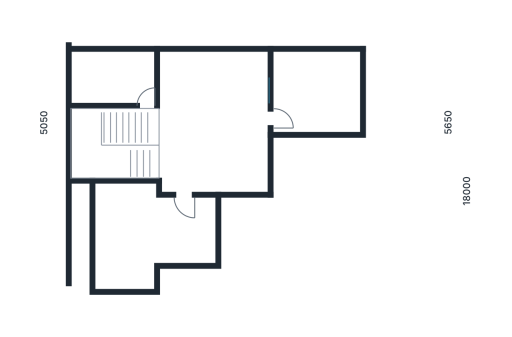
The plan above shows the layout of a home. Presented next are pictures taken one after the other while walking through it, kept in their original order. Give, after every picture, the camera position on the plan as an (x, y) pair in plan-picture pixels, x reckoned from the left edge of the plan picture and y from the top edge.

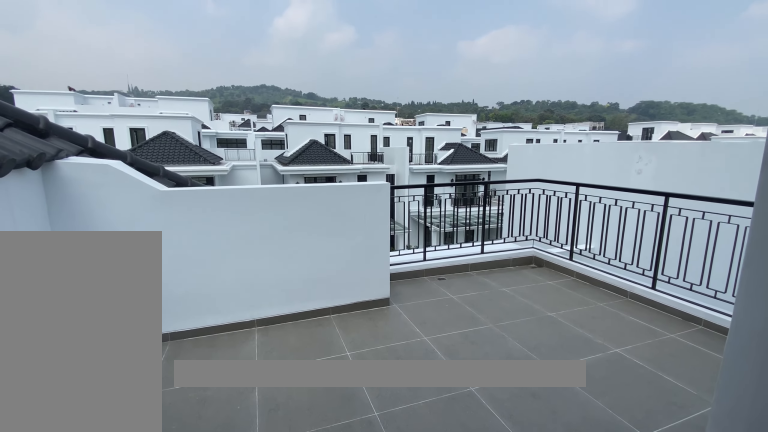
(139, 232)
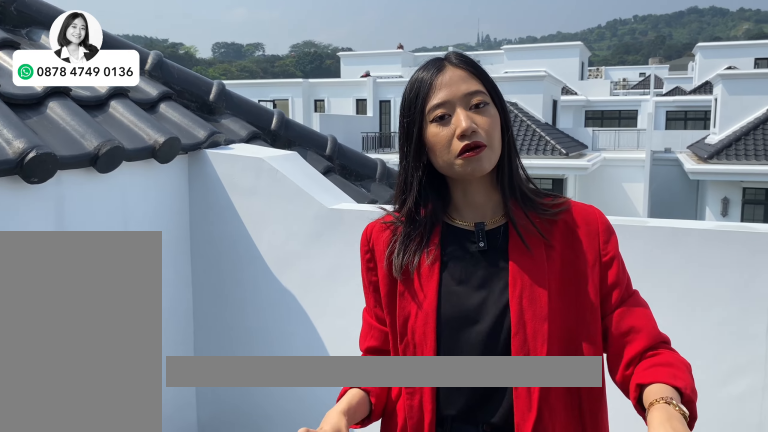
(139, 232)
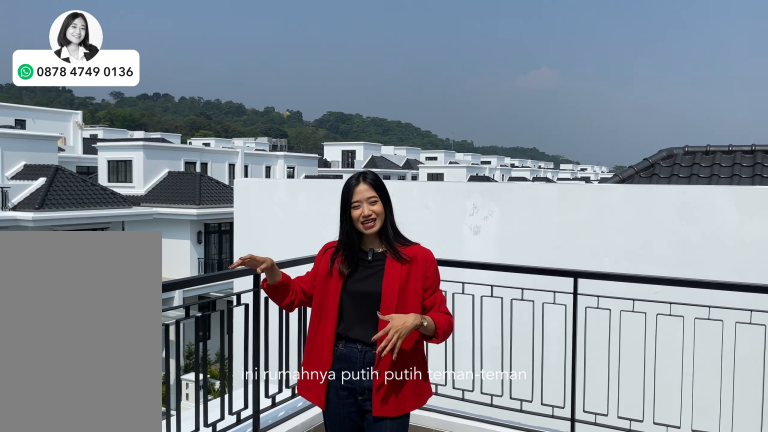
(139, 232)
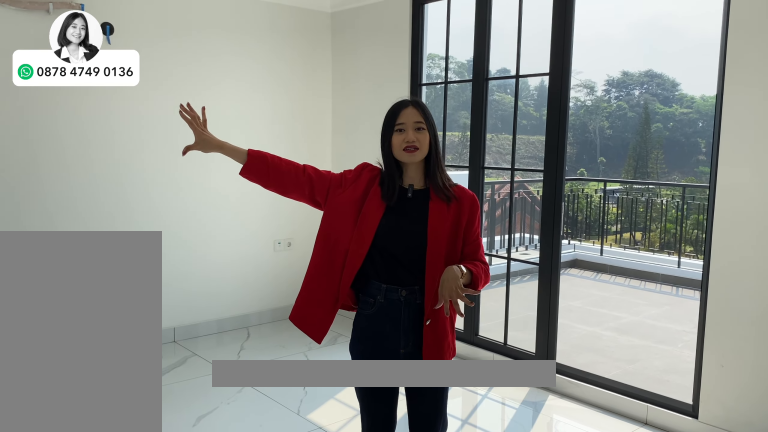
(207, 93)
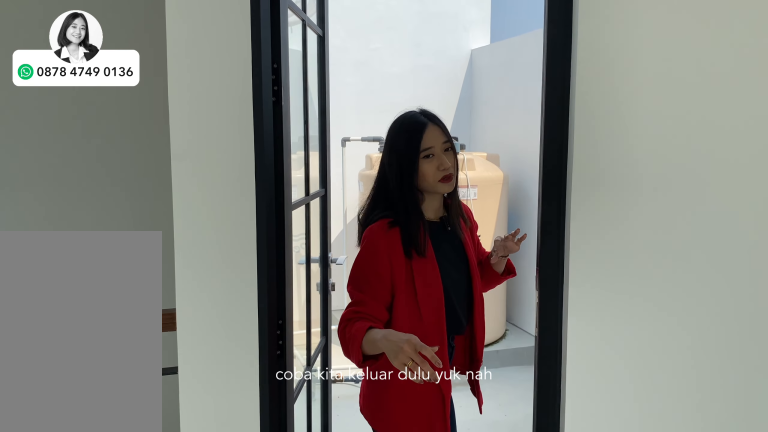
(210, 120)
